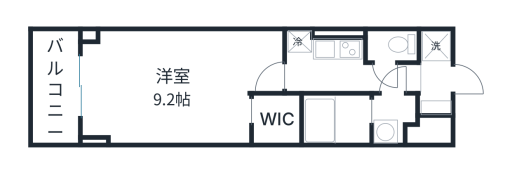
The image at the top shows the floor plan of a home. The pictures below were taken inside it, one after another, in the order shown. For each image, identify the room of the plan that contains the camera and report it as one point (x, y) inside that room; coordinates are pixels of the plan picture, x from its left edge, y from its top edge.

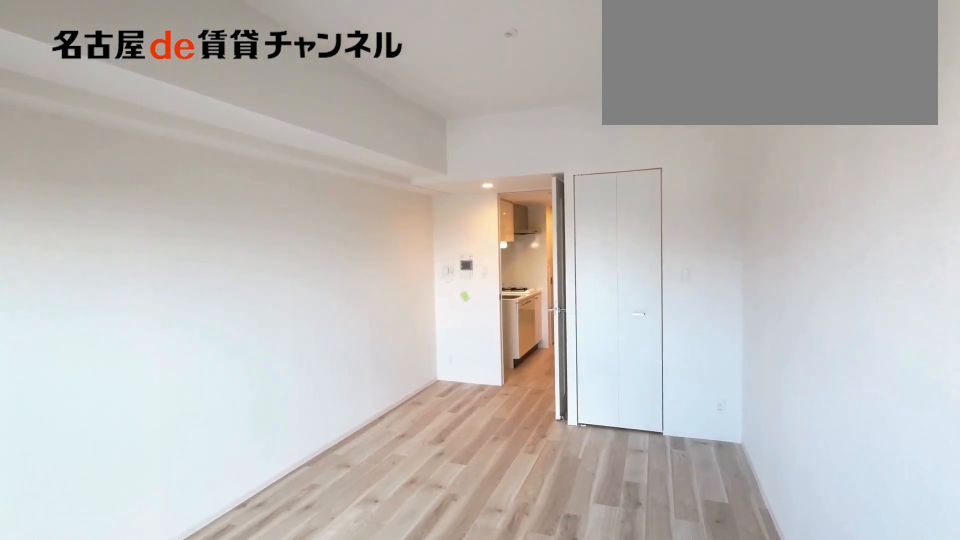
(177, 84)
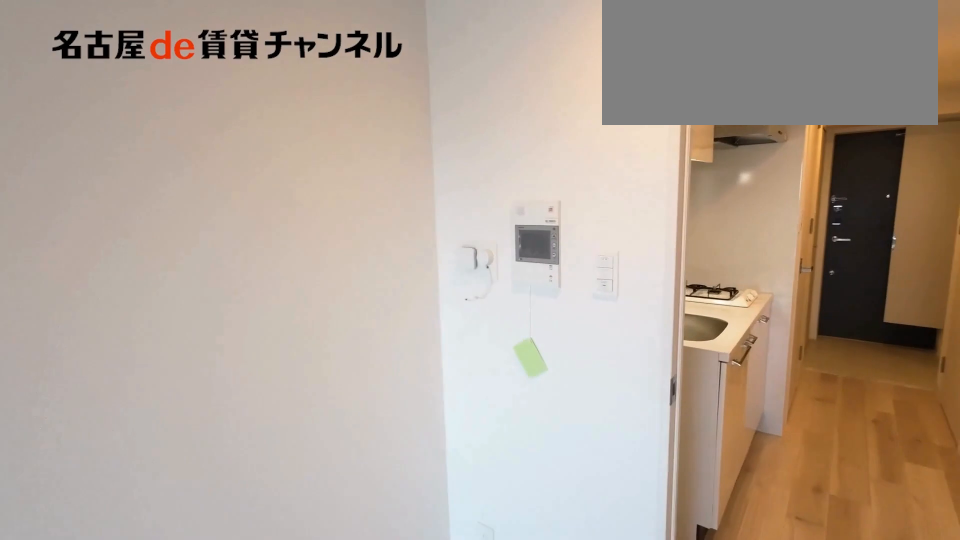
(177, 84)
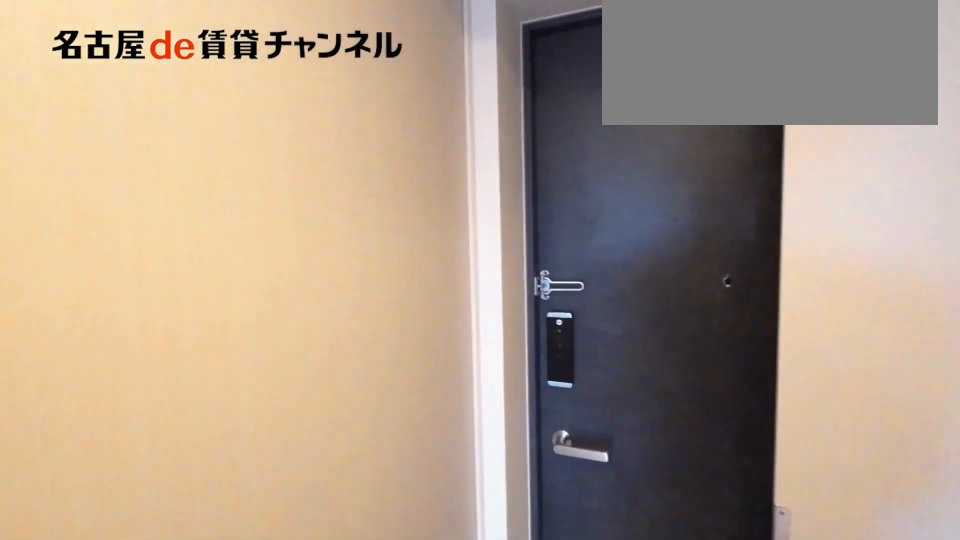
(435, 82)
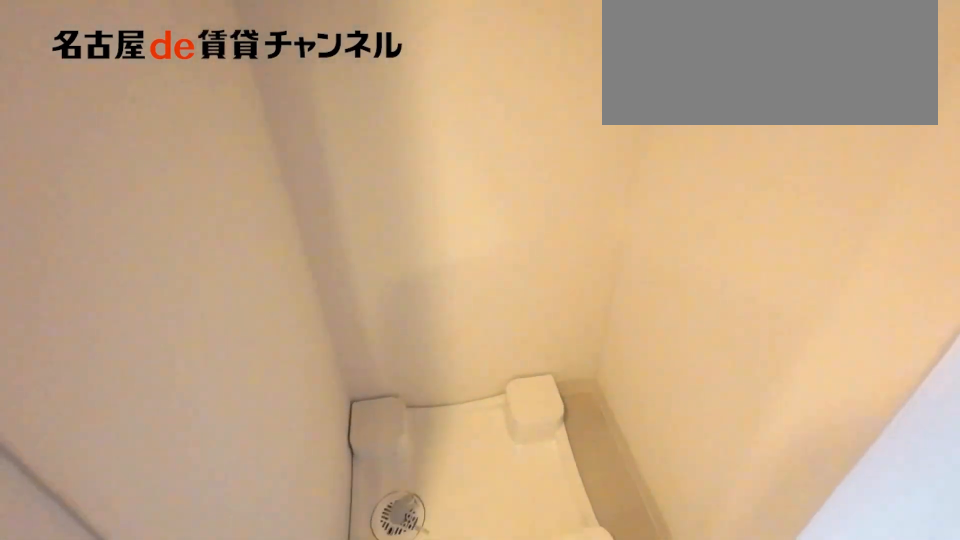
(435, 45)
